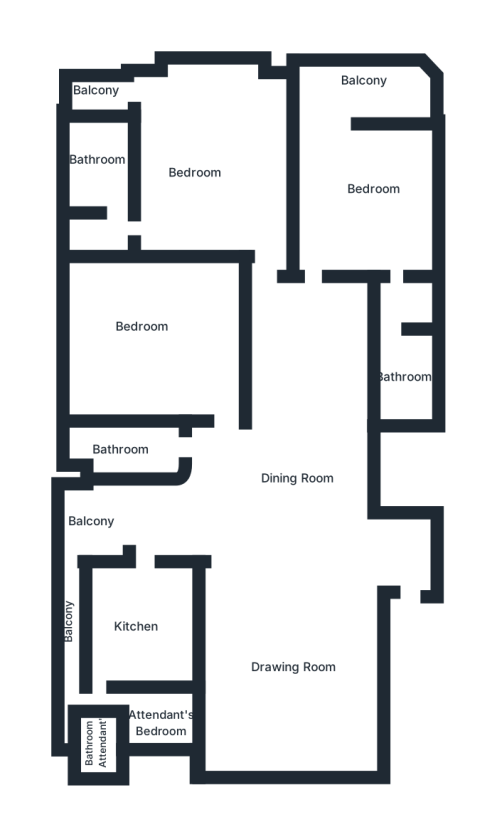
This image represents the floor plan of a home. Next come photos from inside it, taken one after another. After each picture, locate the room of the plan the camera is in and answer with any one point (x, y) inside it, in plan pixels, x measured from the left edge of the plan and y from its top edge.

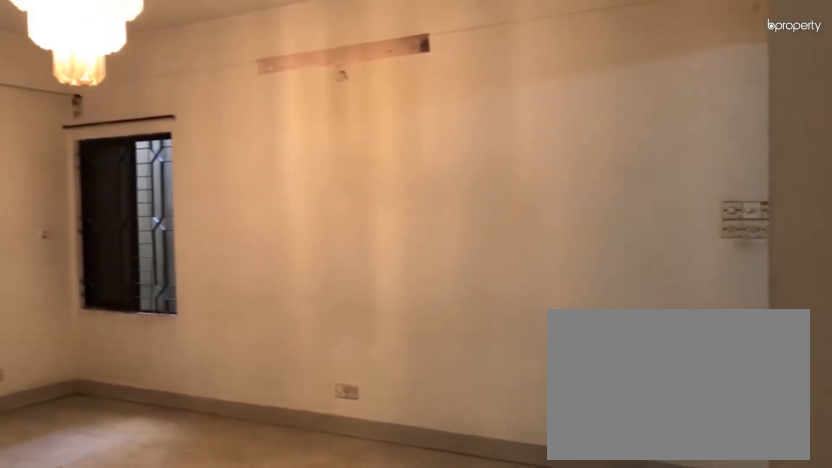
(299, 656)
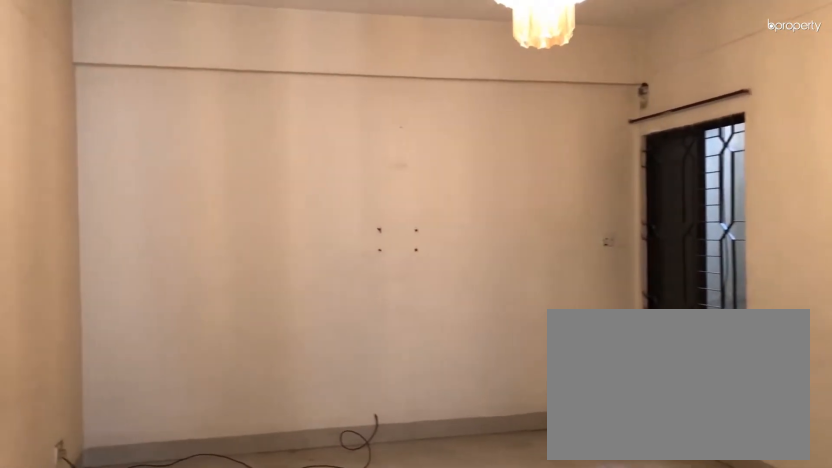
(299, 656)
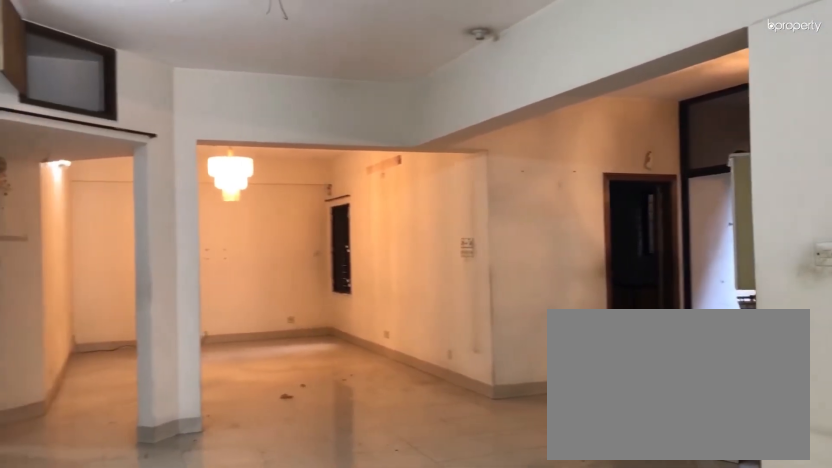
(287, 496)
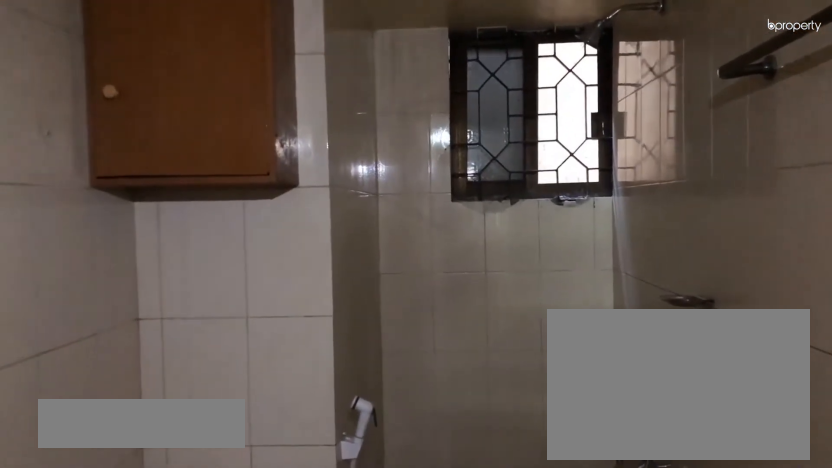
(122, 451)
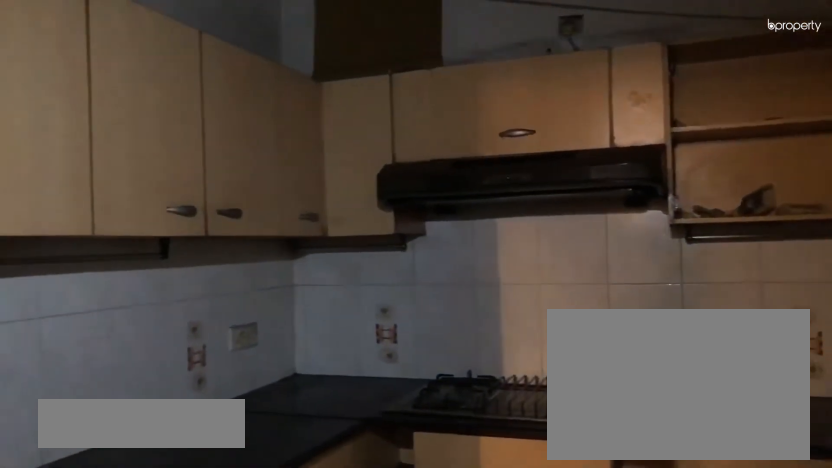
(139, 627)
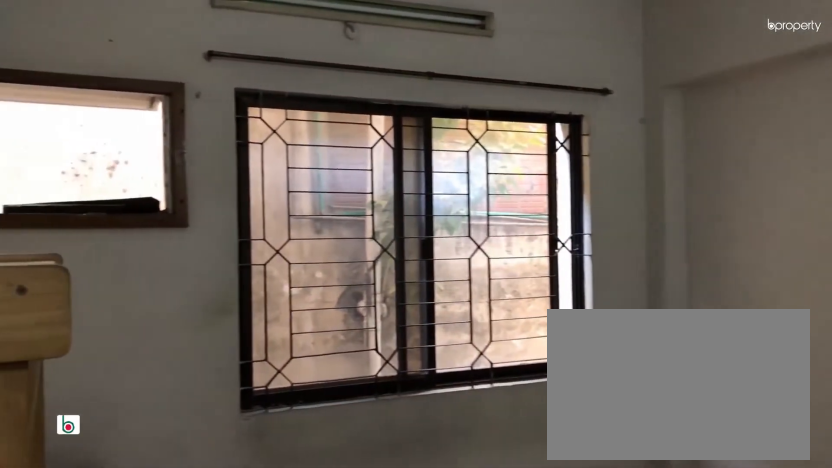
(150, 344)
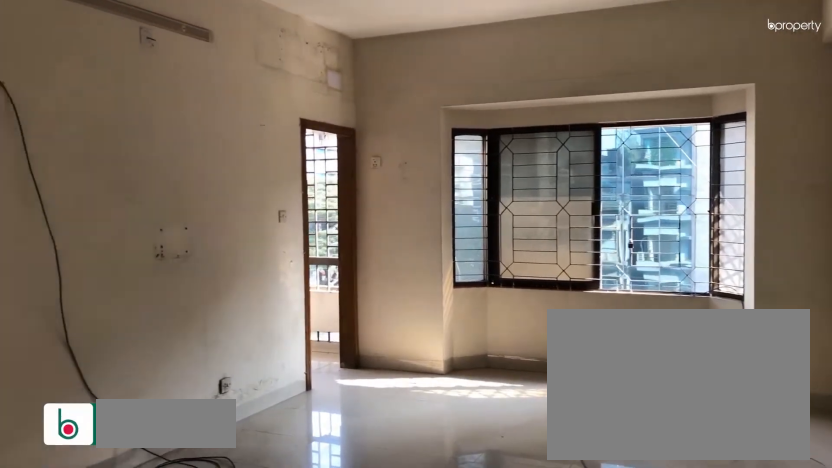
(169, 116)
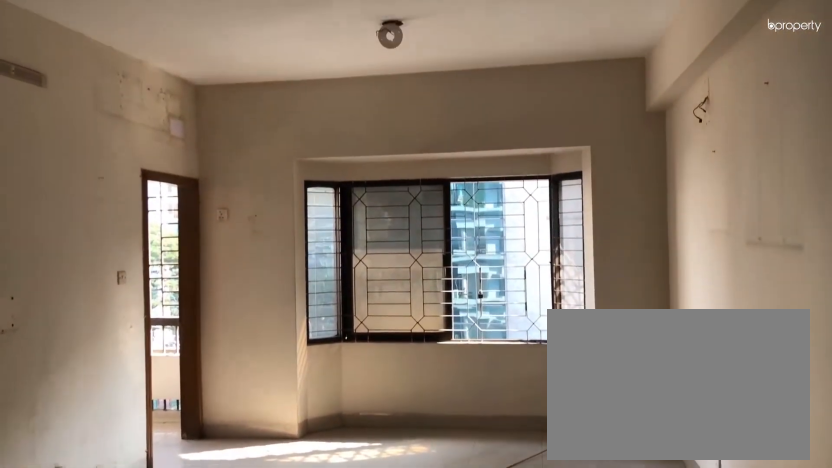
(169, 116)
